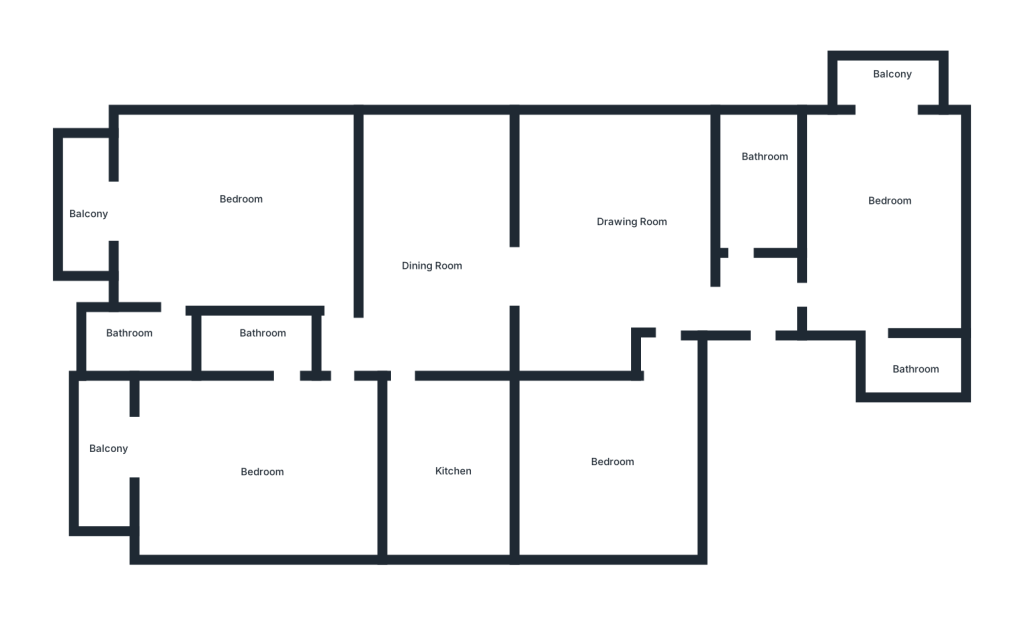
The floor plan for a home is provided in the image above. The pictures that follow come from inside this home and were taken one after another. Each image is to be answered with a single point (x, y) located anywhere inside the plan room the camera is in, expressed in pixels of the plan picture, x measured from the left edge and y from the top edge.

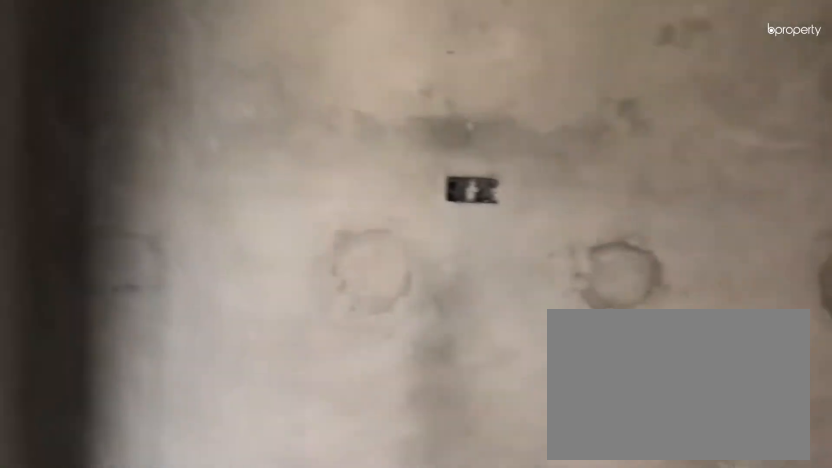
(236, 477)
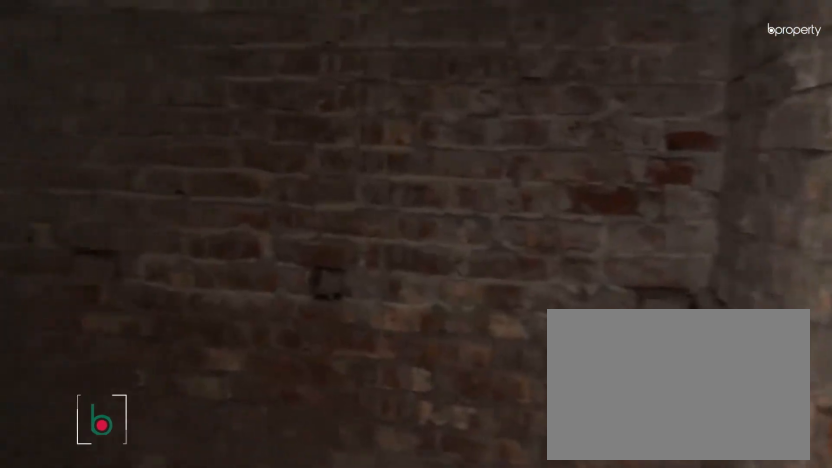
(263, 345)
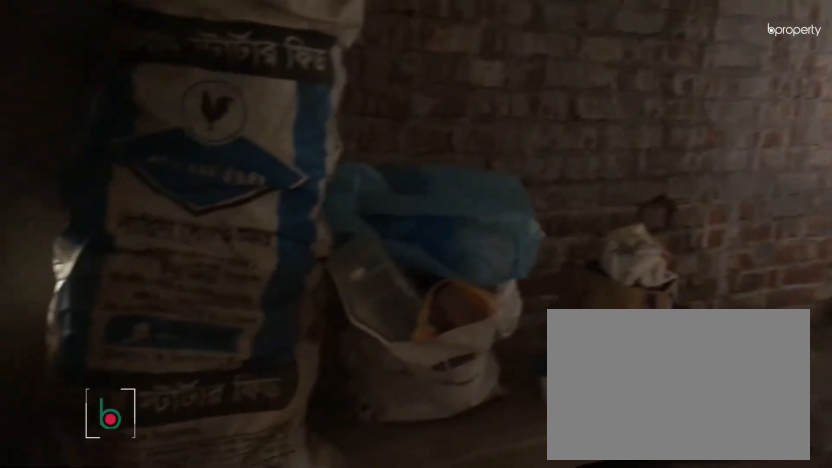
(448, 464)
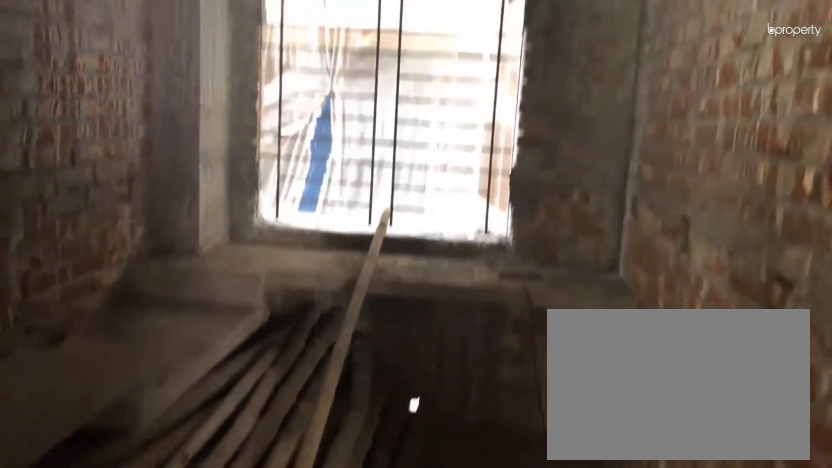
(448, 464)
